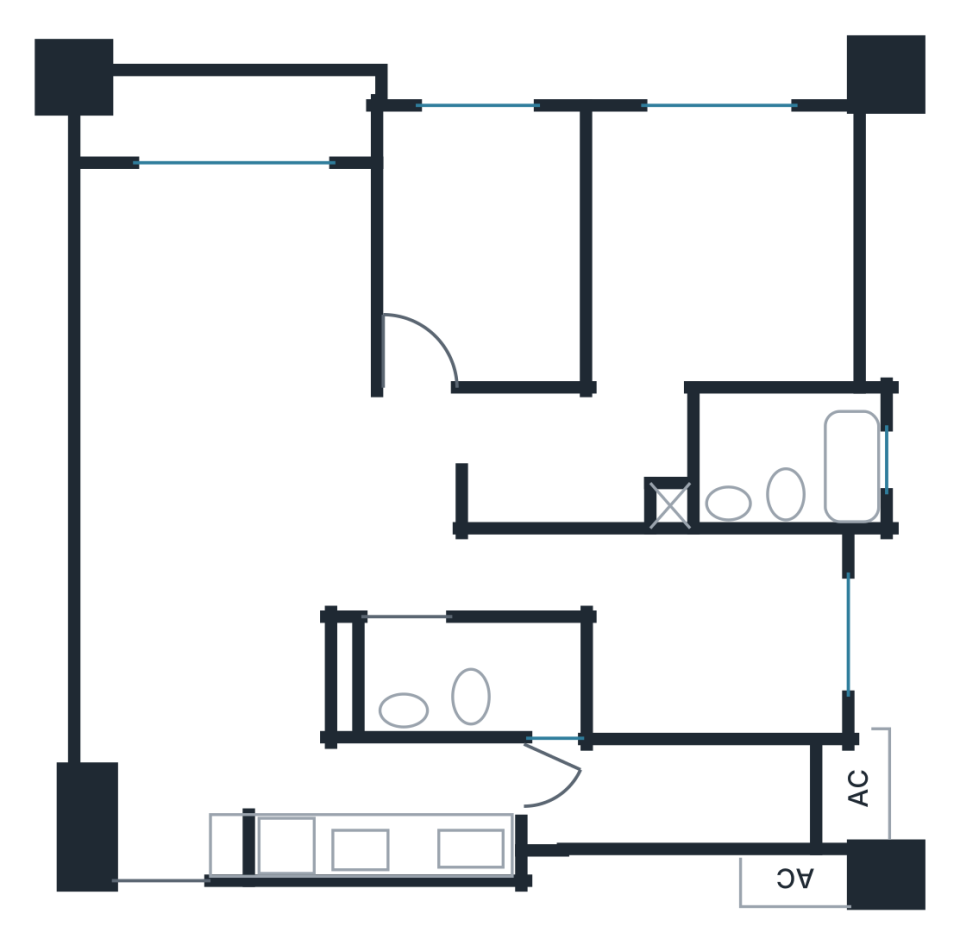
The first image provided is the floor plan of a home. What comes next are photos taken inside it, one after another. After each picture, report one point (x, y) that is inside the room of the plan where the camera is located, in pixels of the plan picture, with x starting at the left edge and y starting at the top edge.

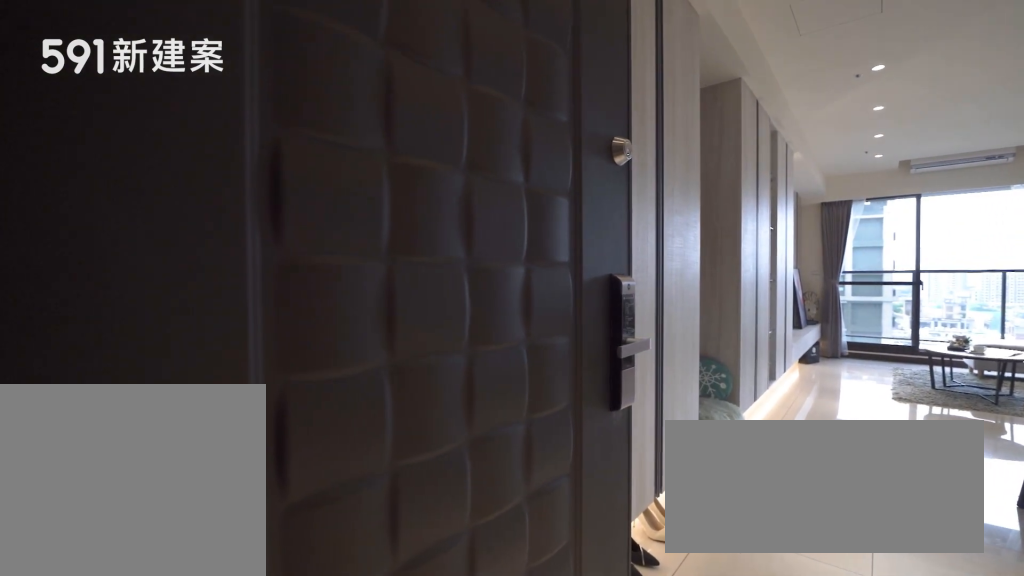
(160, 832)
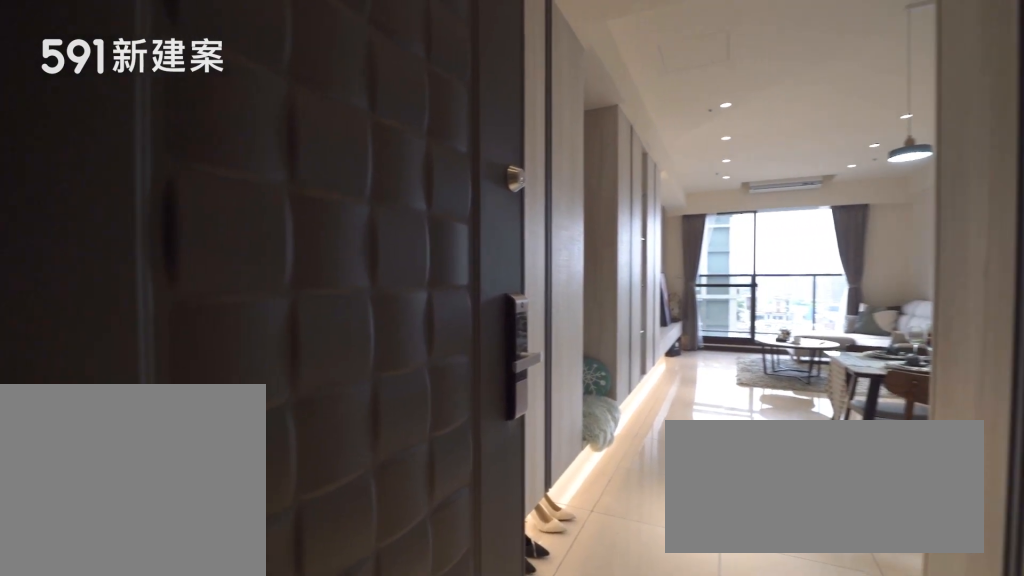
(160, 832)
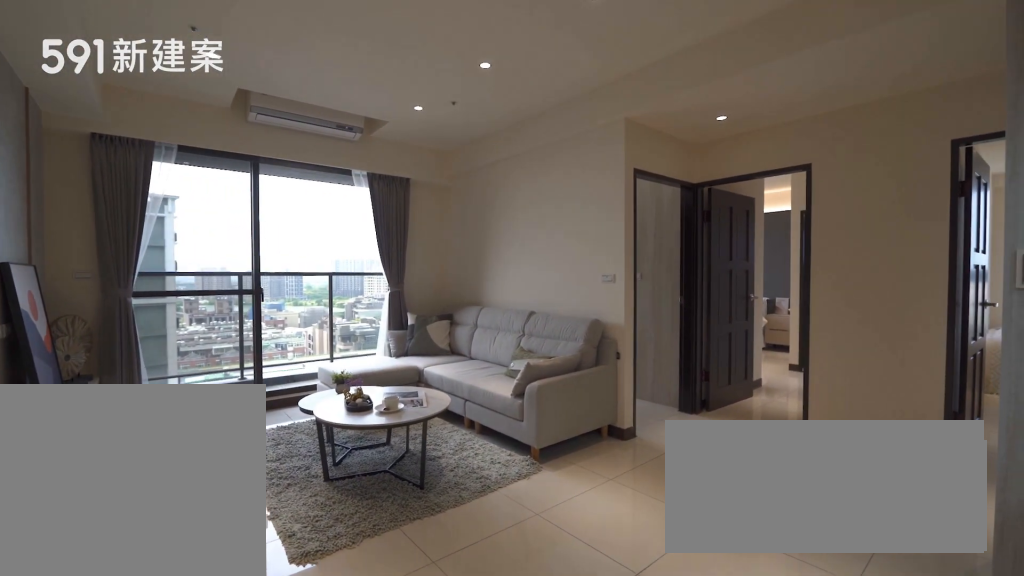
(225, 324)
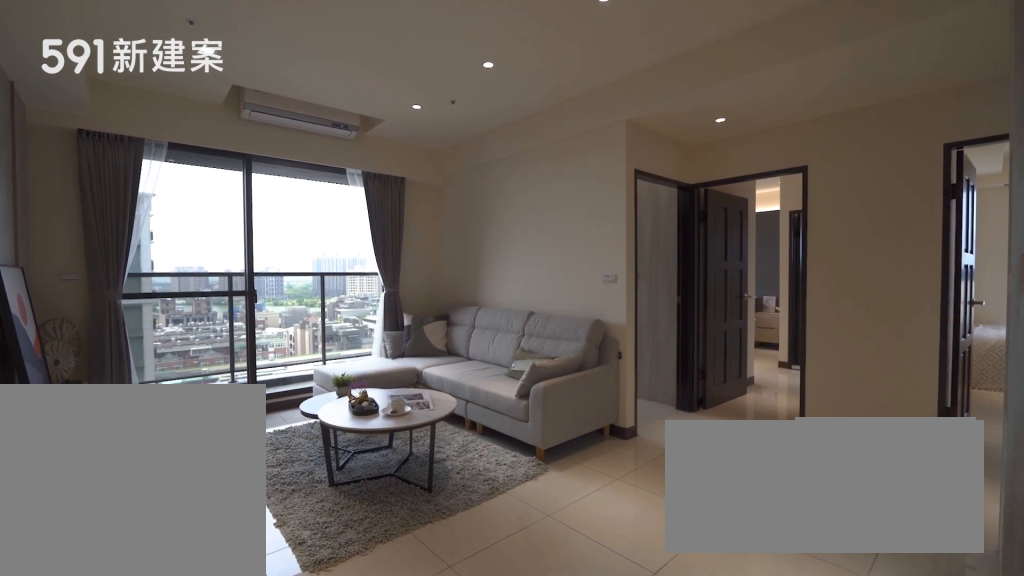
(225, 324)
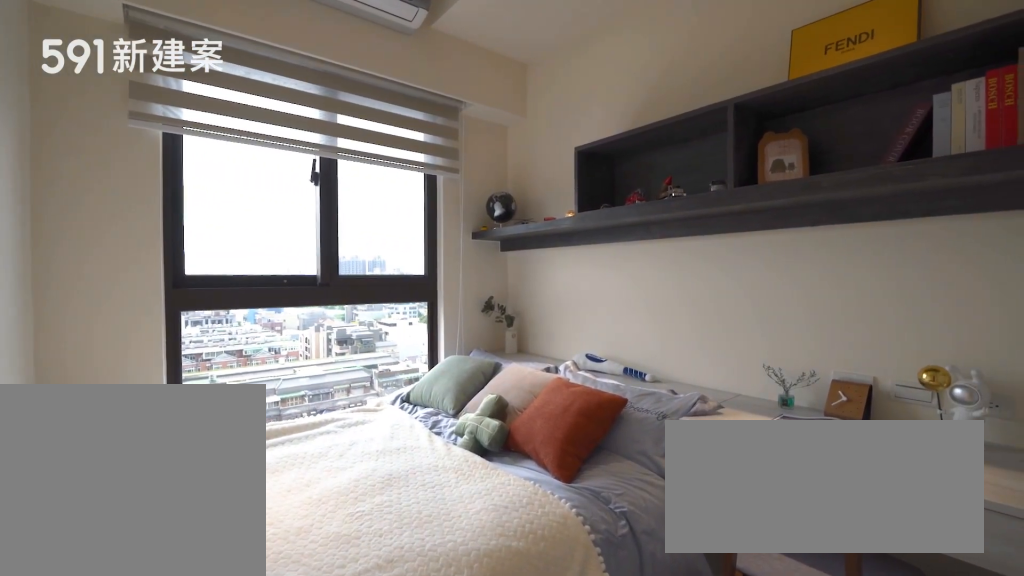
(485, 240)
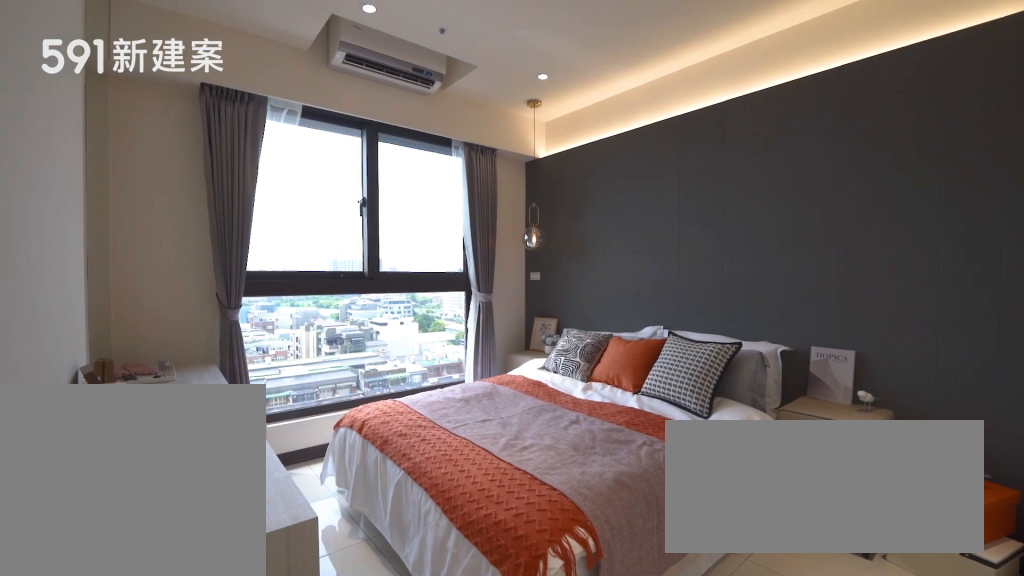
(676, 300)
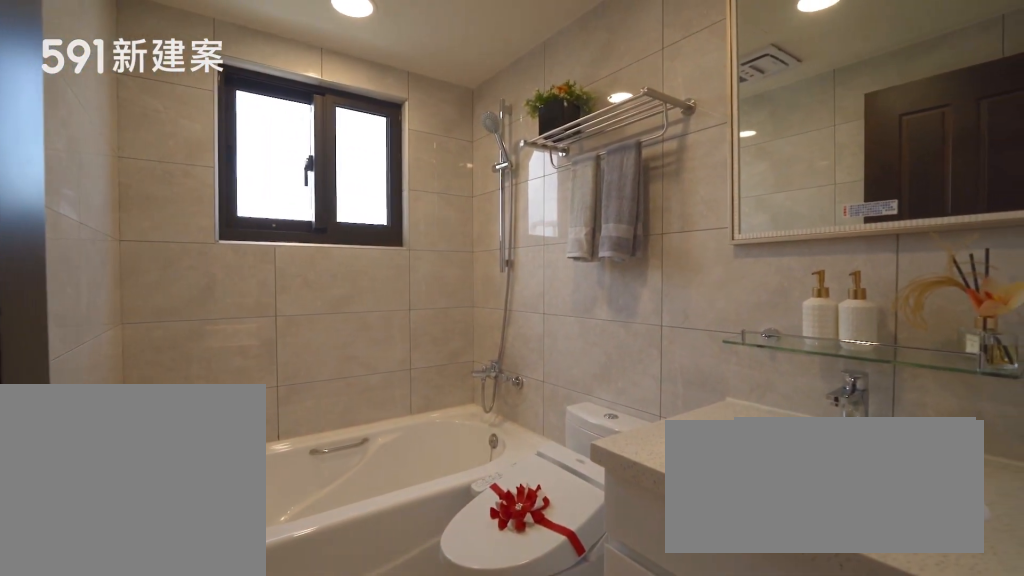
(791, 463)
